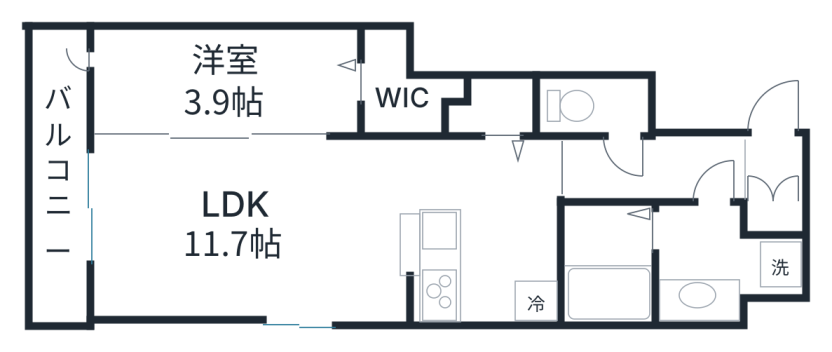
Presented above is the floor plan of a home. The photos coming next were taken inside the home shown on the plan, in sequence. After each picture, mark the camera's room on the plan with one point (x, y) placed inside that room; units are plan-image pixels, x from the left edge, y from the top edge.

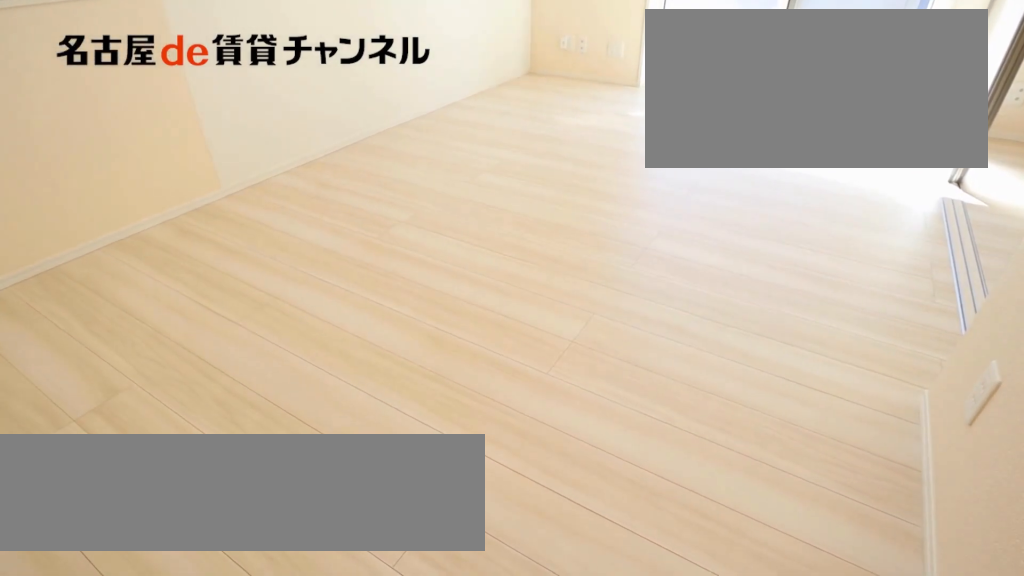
(253, 232)
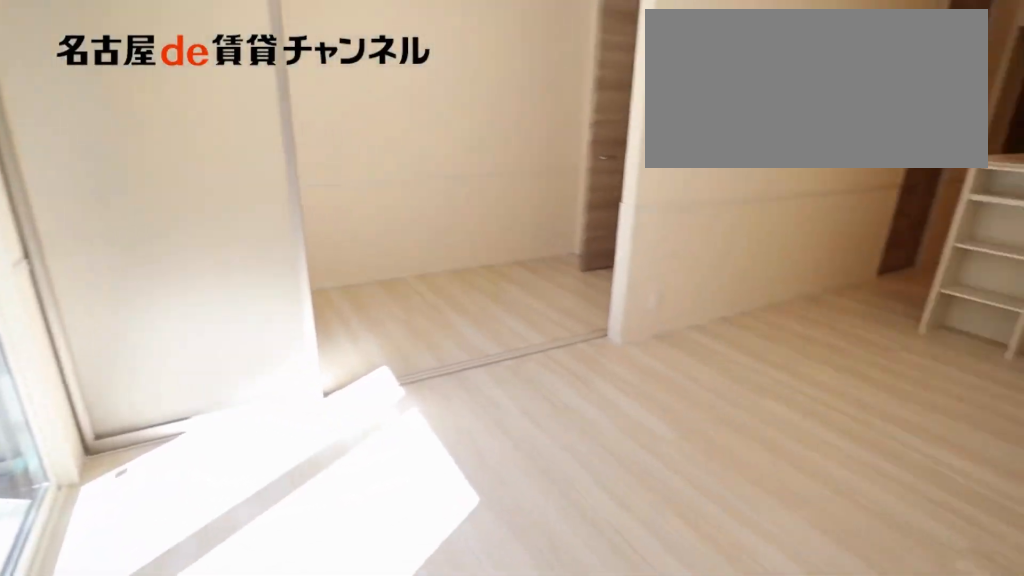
(253, 232)
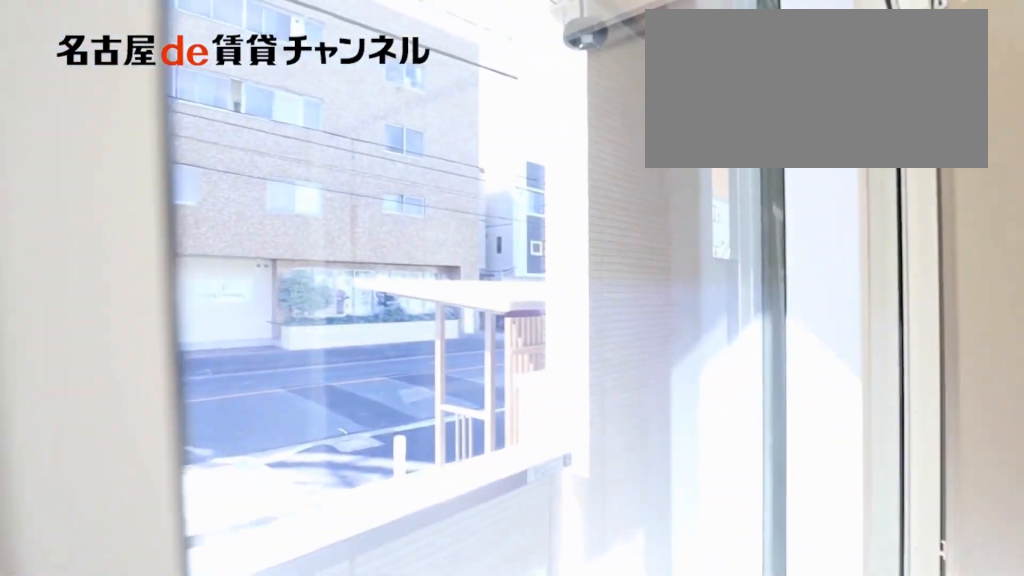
(62, 179)
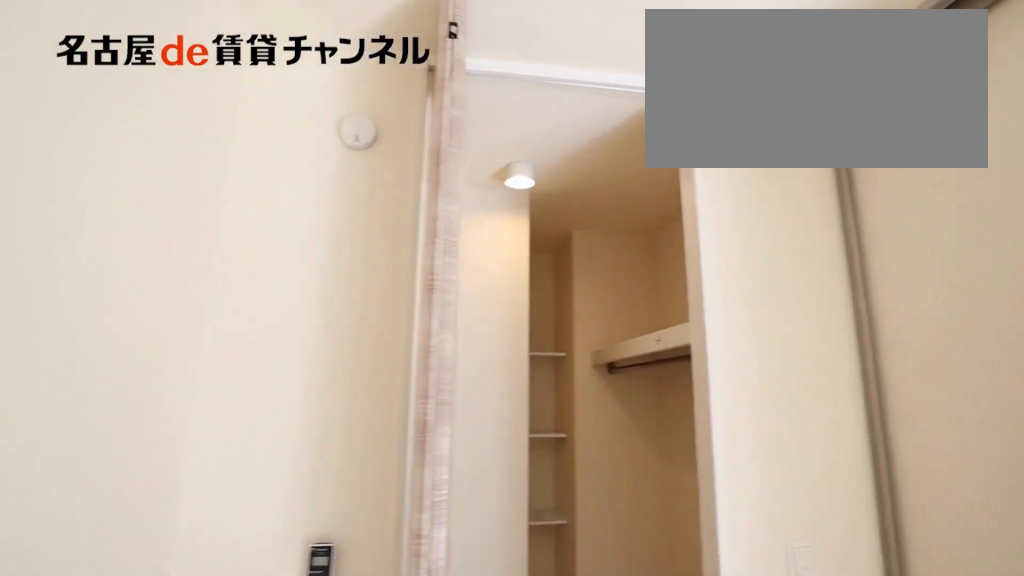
(226, 83)
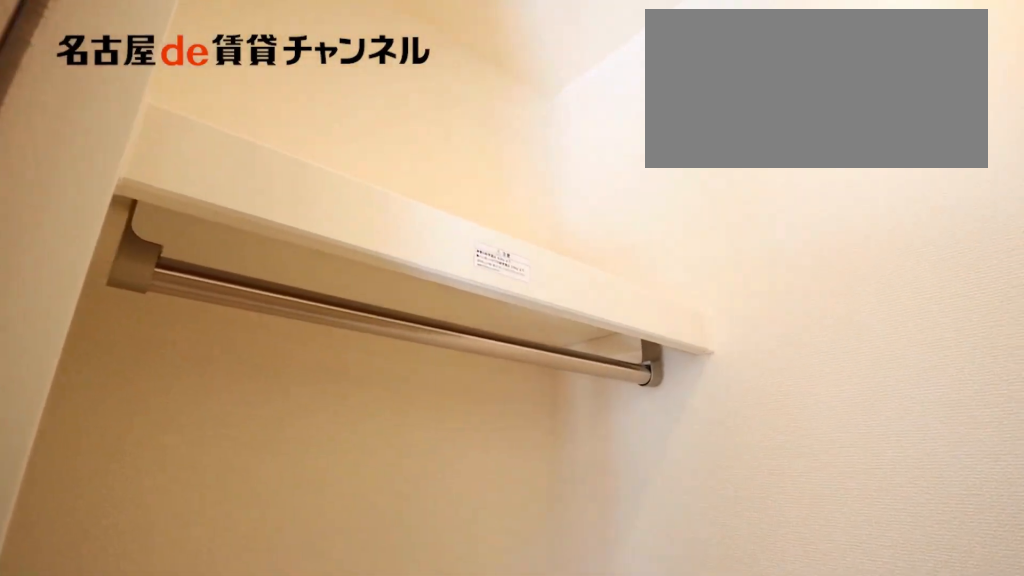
(400, 92)
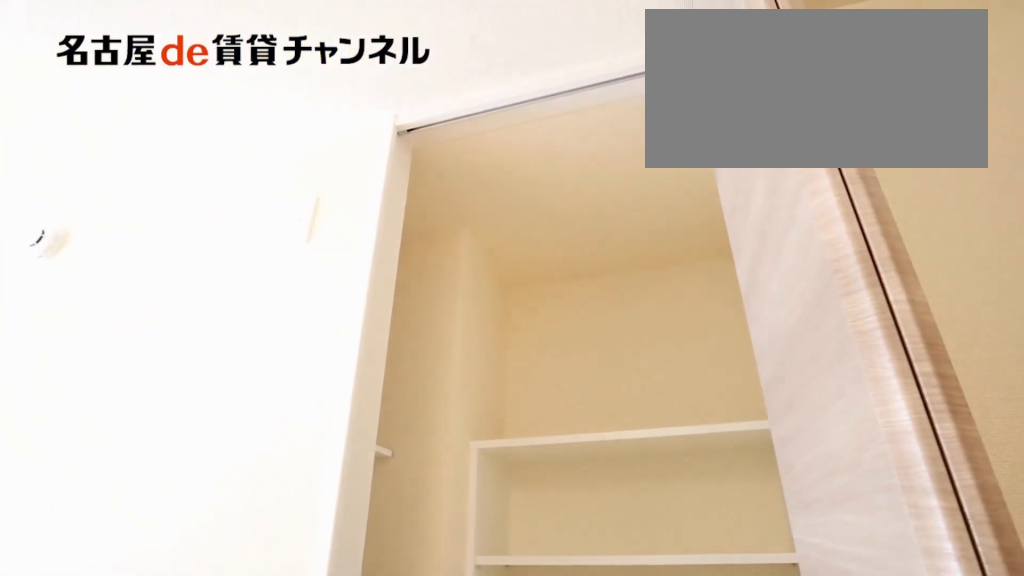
(490, 111)
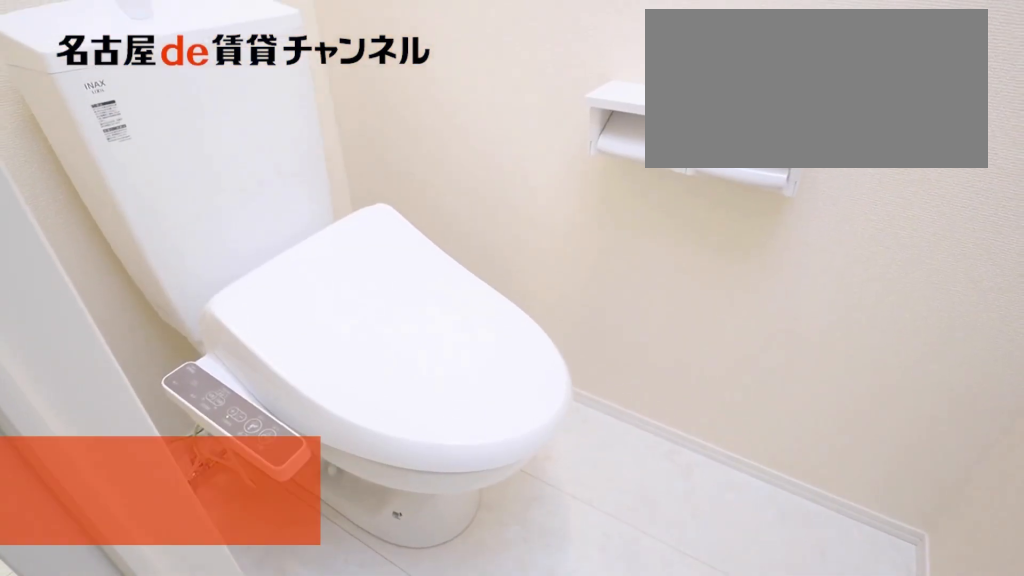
(596, 106)
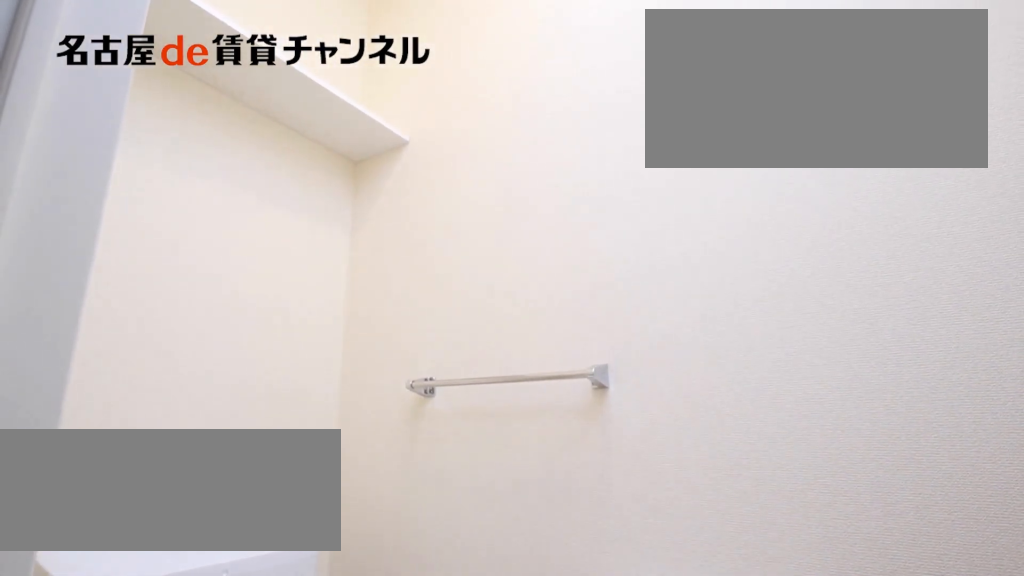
(596, 106)
